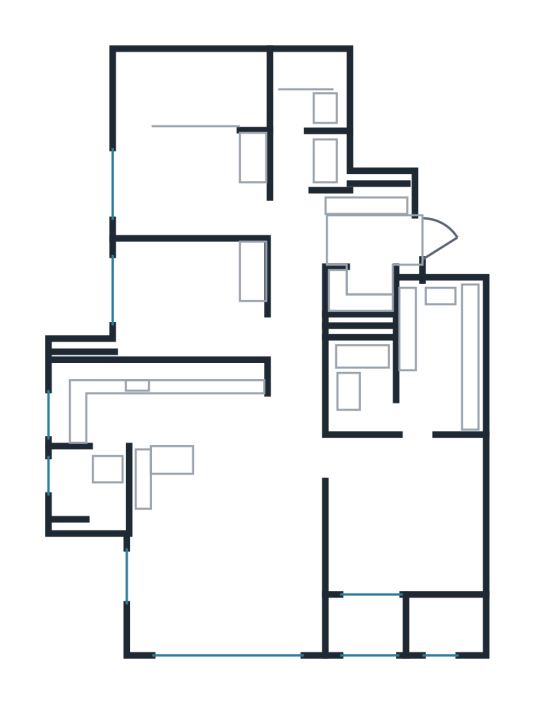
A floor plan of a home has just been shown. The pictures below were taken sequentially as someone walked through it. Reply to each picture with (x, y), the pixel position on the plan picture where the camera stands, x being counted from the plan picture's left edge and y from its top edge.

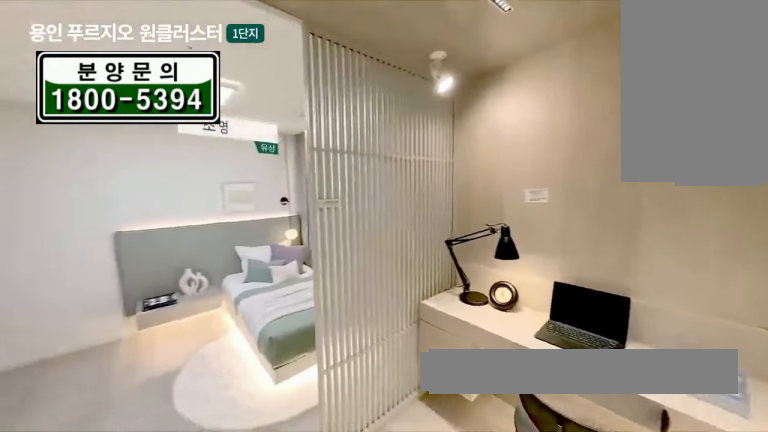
(195, 155)
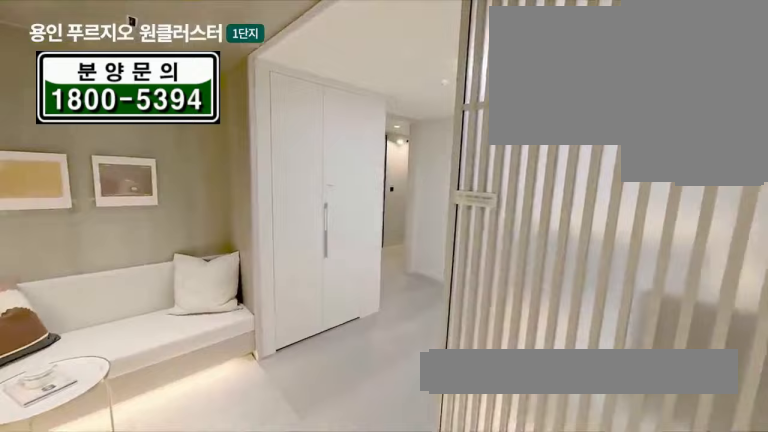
(187, 168)
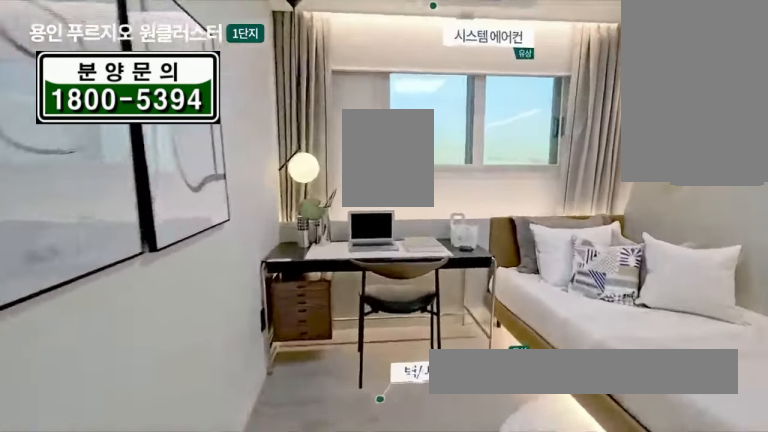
(193, 302)
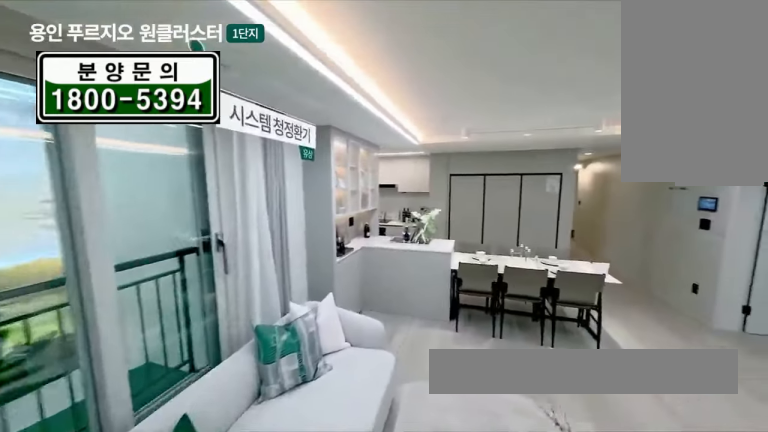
(226, 582)
